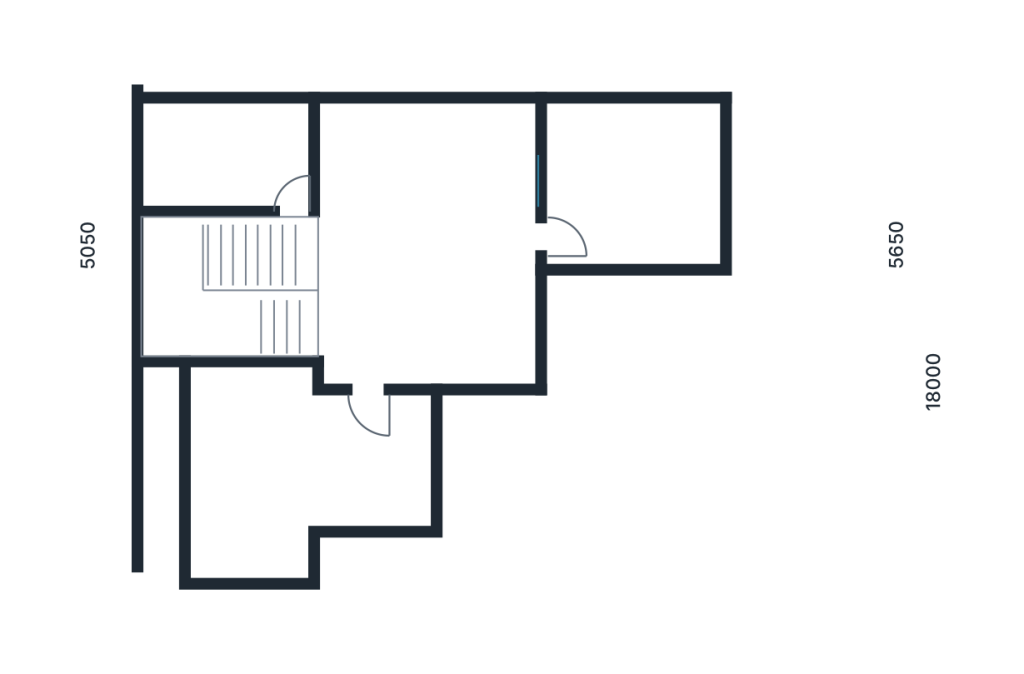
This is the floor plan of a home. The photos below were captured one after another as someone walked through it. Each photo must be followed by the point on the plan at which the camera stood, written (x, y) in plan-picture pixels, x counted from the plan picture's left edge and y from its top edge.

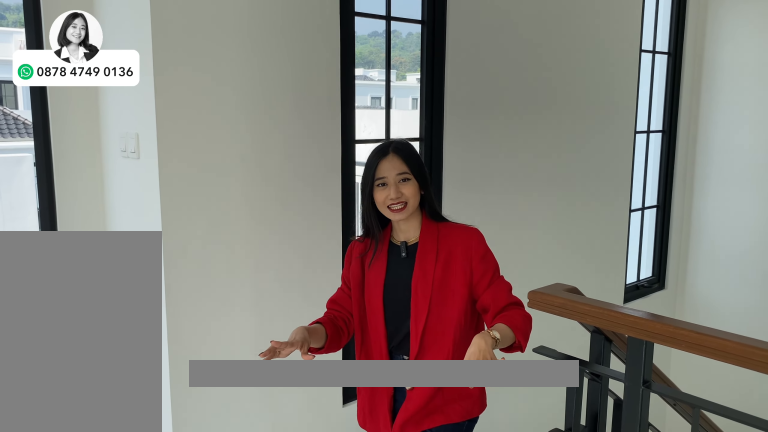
(398, 288)
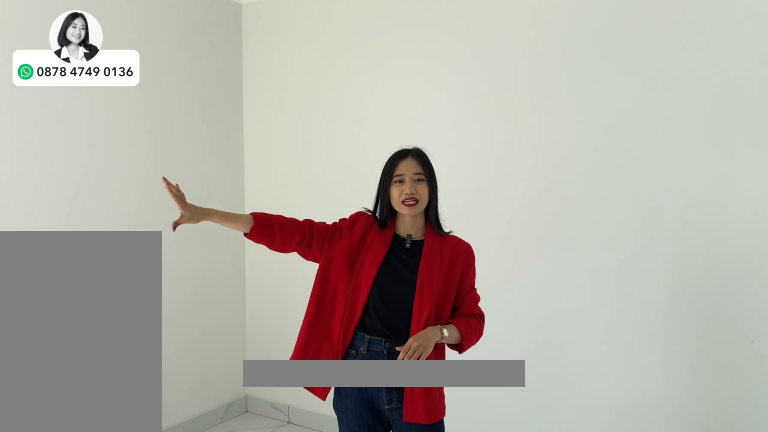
(398, 288)
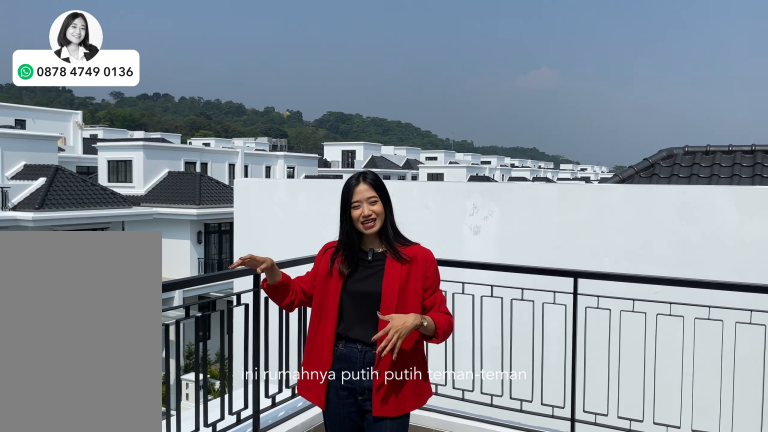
(279, 464)
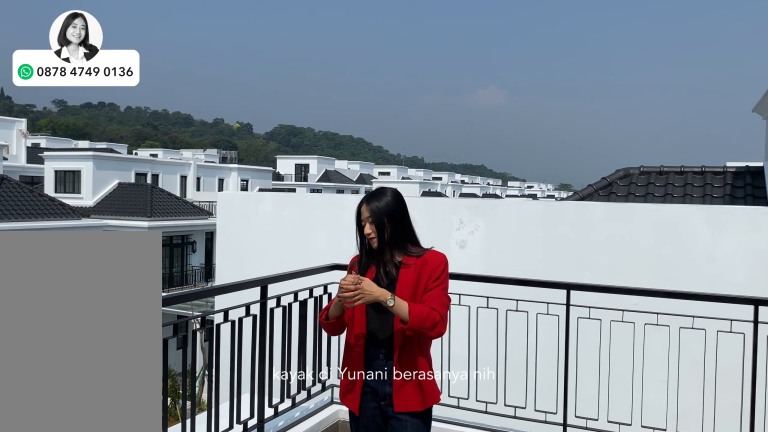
(279, 464)
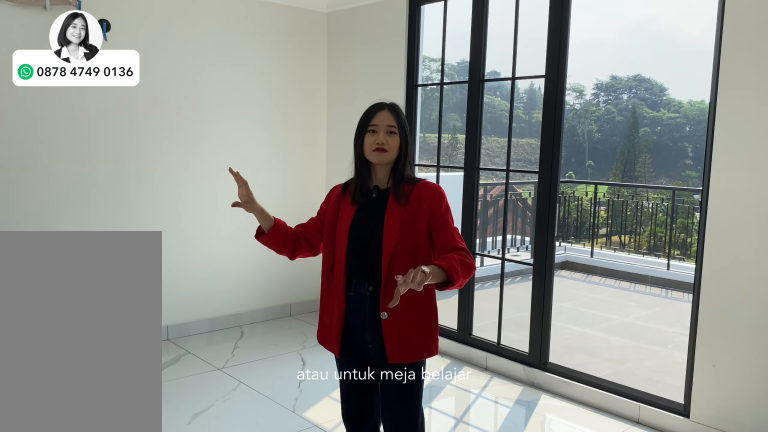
(414, 187)
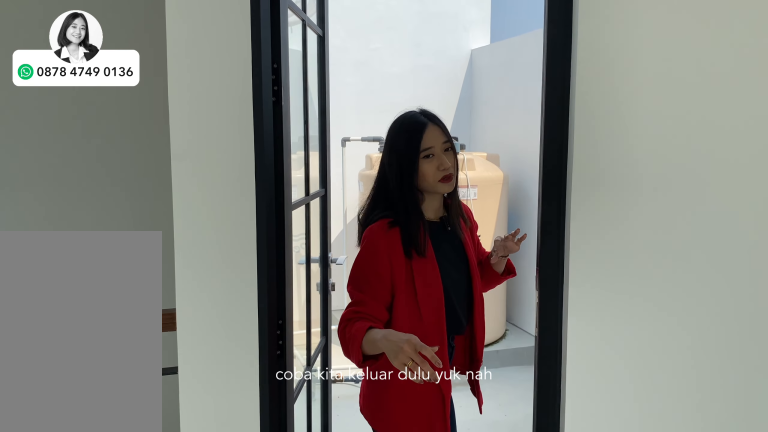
(420, 240)
